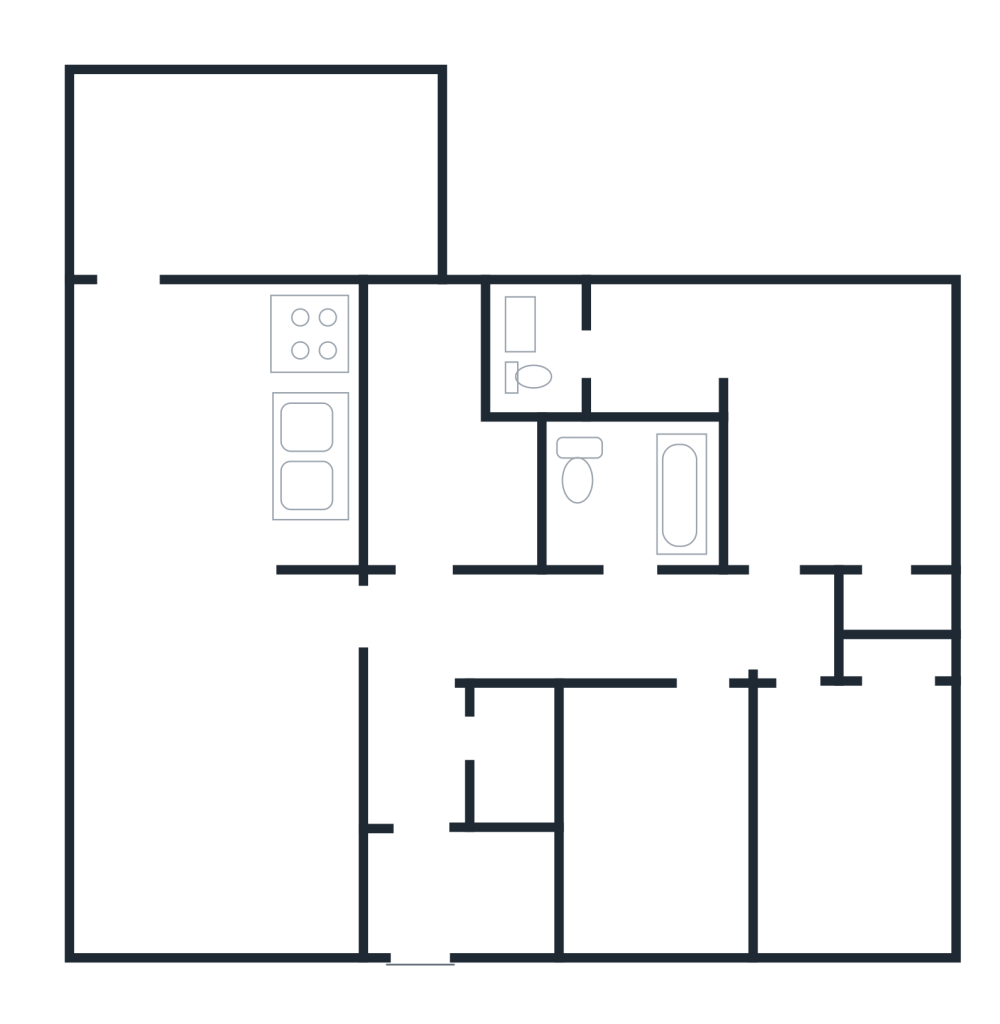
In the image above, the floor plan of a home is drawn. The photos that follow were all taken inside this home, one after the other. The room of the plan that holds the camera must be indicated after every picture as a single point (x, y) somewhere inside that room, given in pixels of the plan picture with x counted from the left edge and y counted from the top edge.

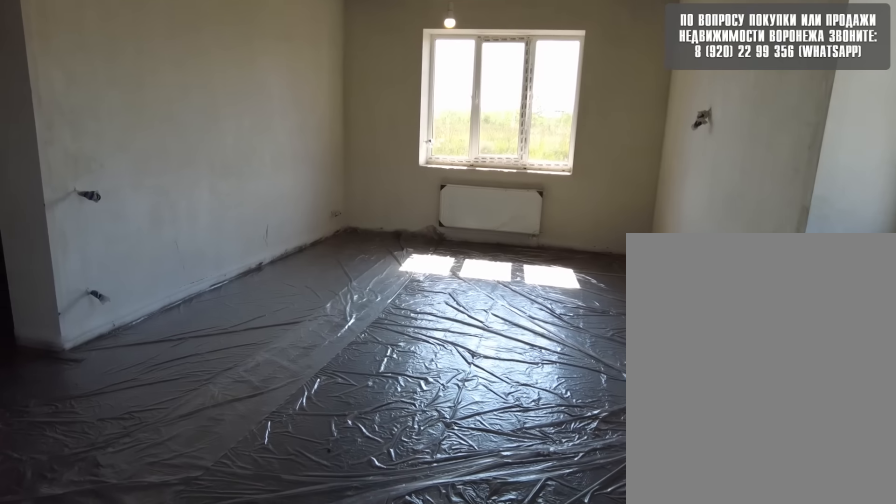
(174, 408)
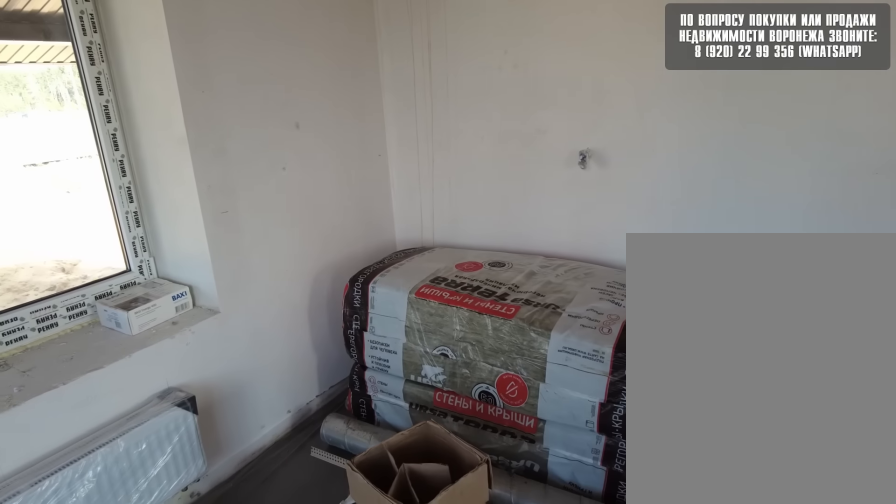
(175, 367)
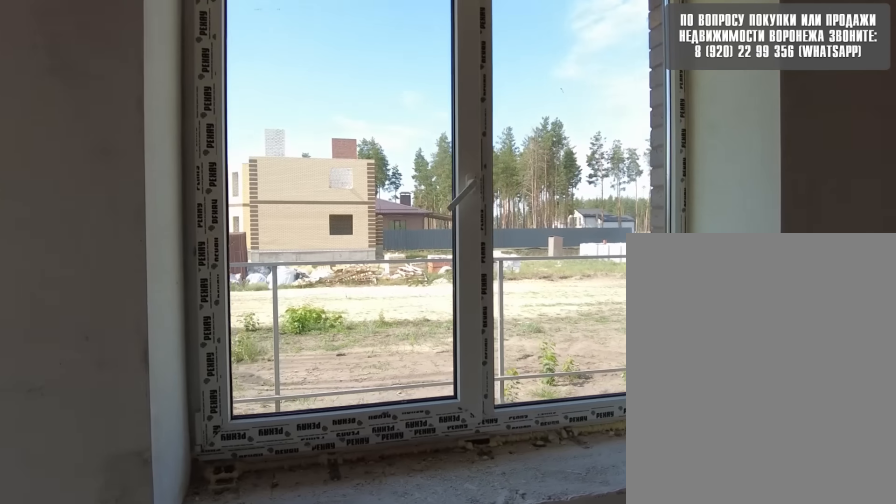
(176, 367)
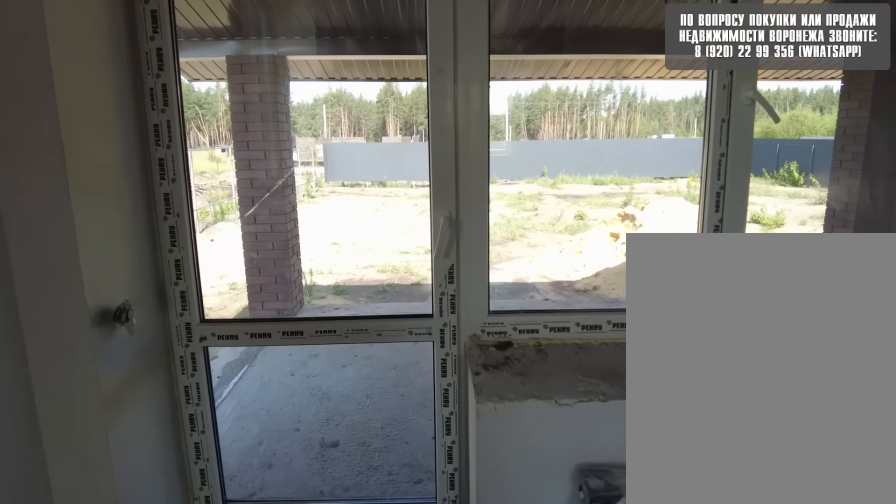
(179, 357)
